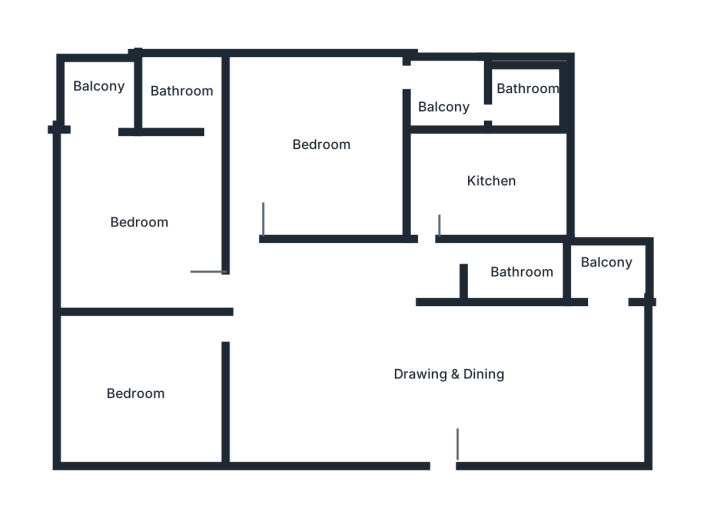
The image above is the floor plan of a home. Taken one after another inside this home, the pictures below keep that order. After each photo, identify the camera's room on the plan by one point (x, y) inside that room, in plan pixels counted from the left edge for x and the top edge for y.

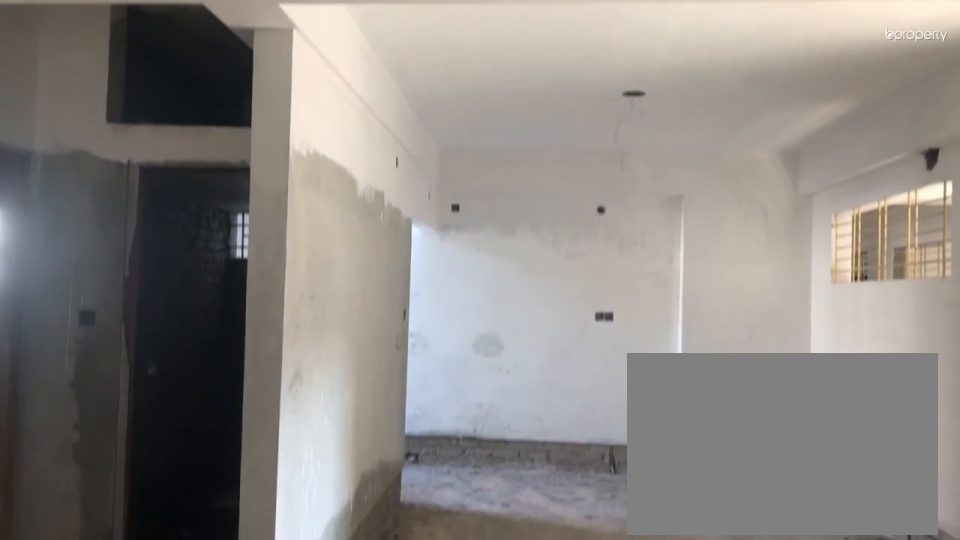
(386, 370)
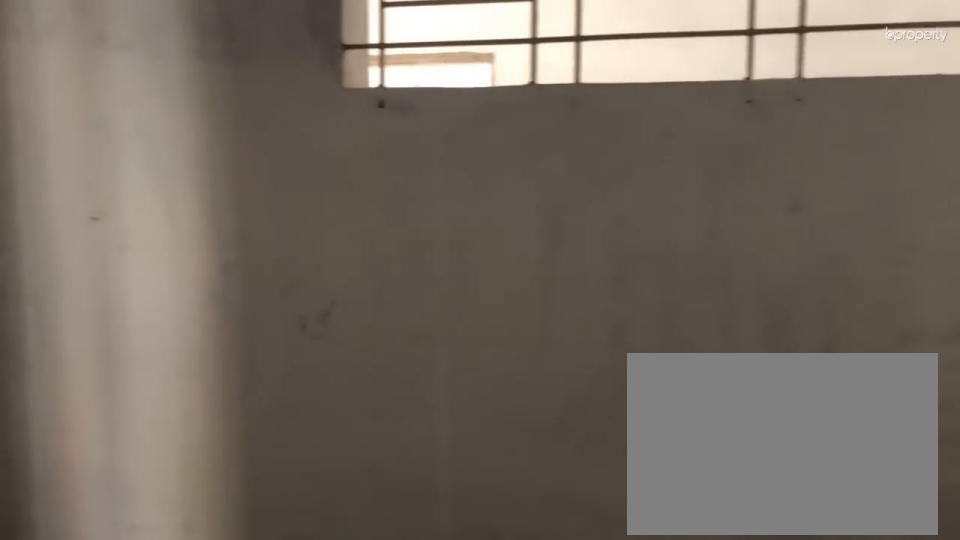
(143, 394)
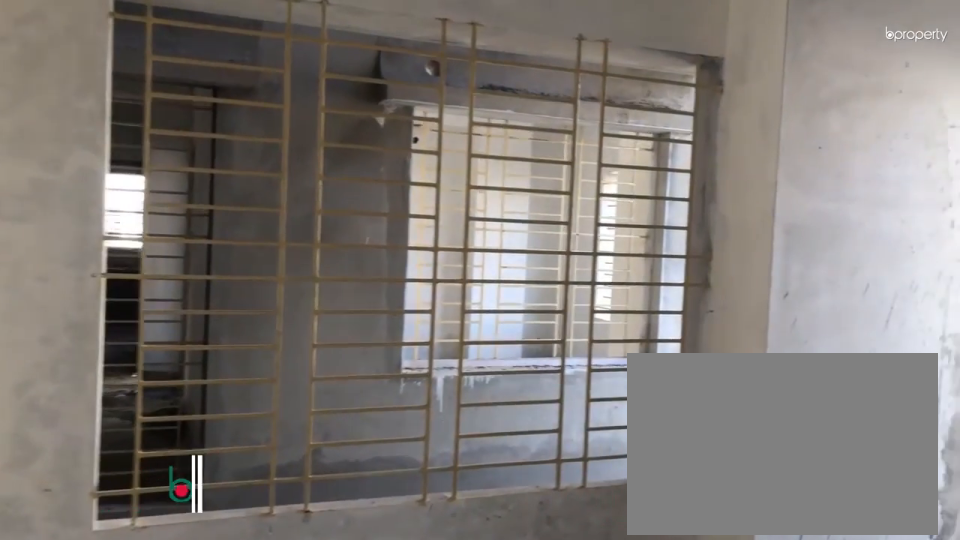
(139, 217)
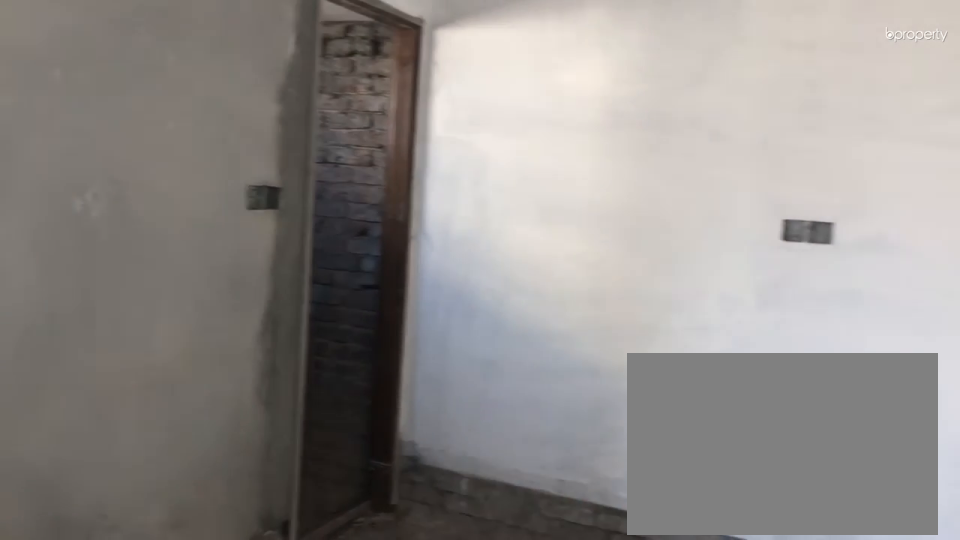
(139, 217)
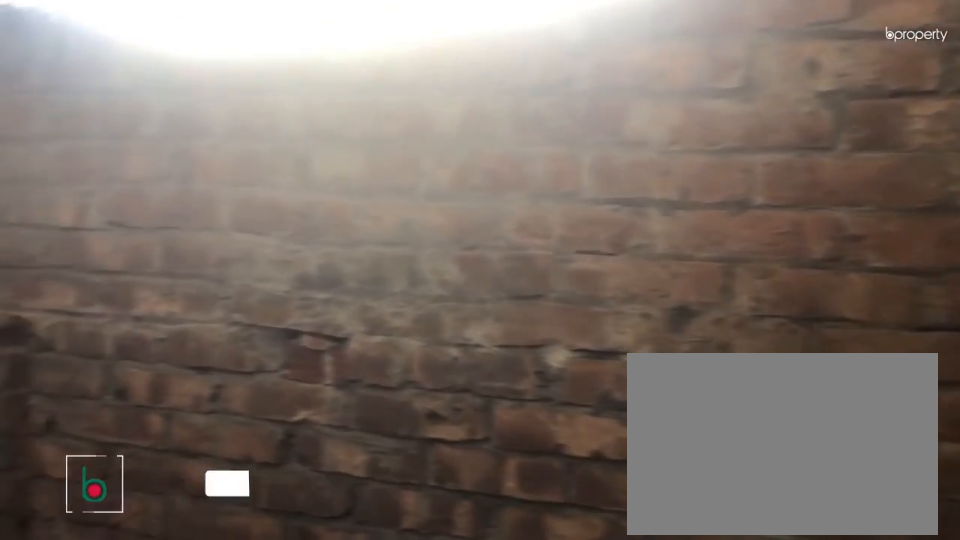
(177, 92)
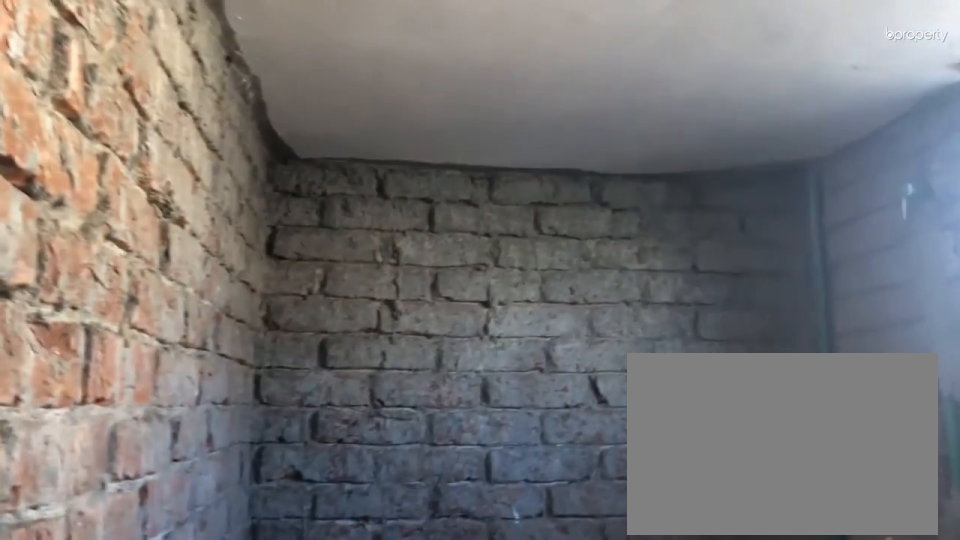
(177, 92)
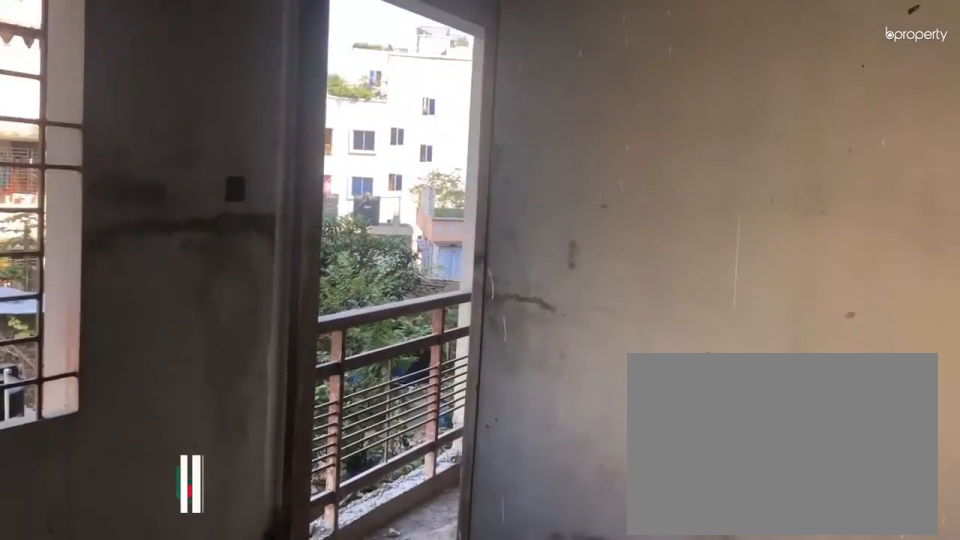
(315, 148)
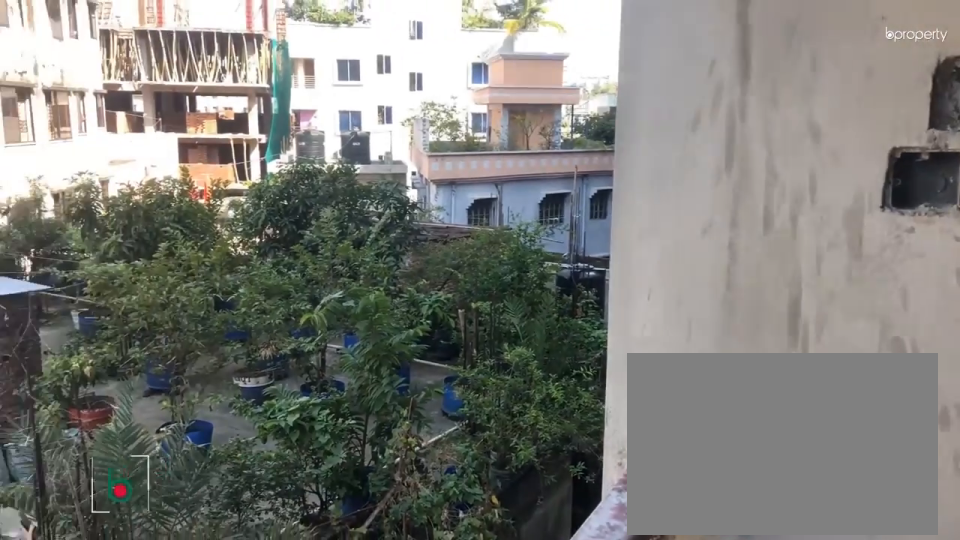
(445, 90)
